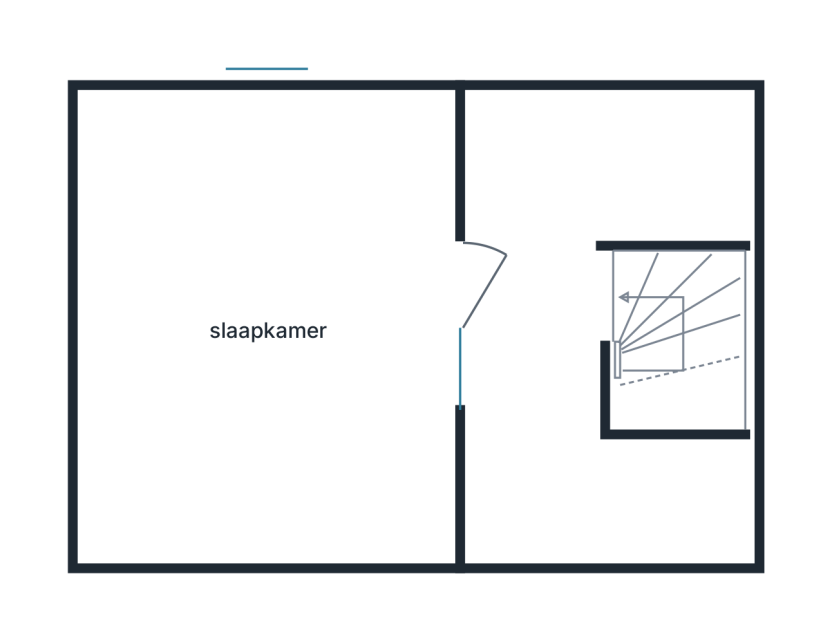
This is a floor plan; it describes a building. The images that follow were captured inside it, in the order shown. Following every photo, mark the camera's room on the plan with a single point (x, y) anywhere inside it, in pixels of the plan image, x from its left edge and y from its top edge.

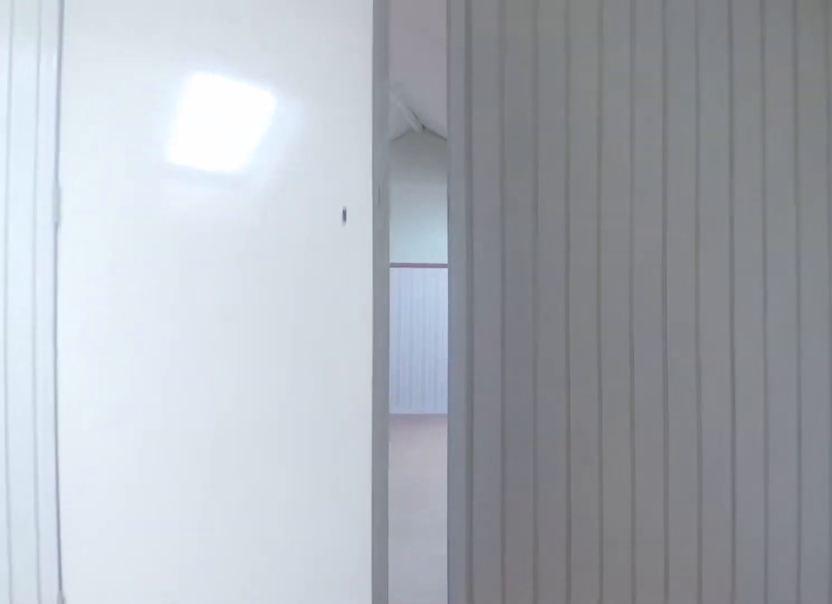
(585, 323)
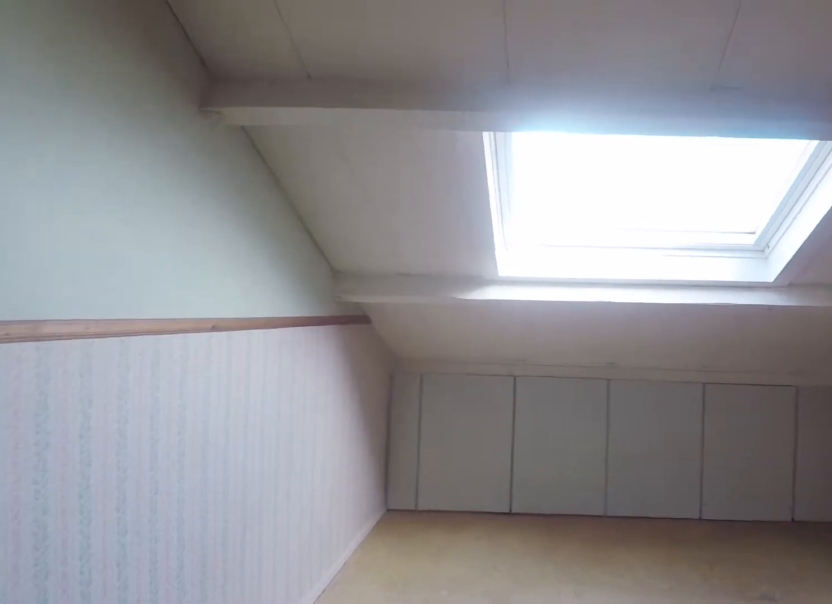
(271, 326)
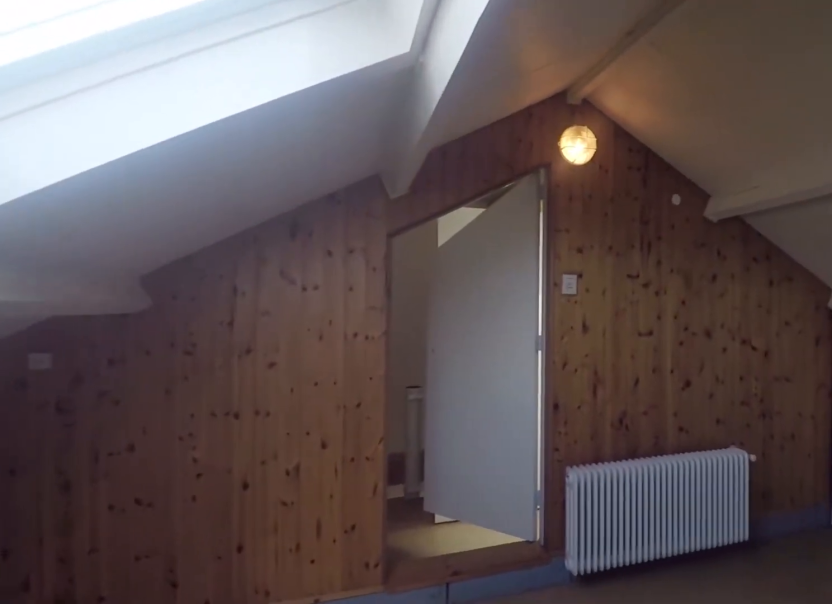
(271, 326)
